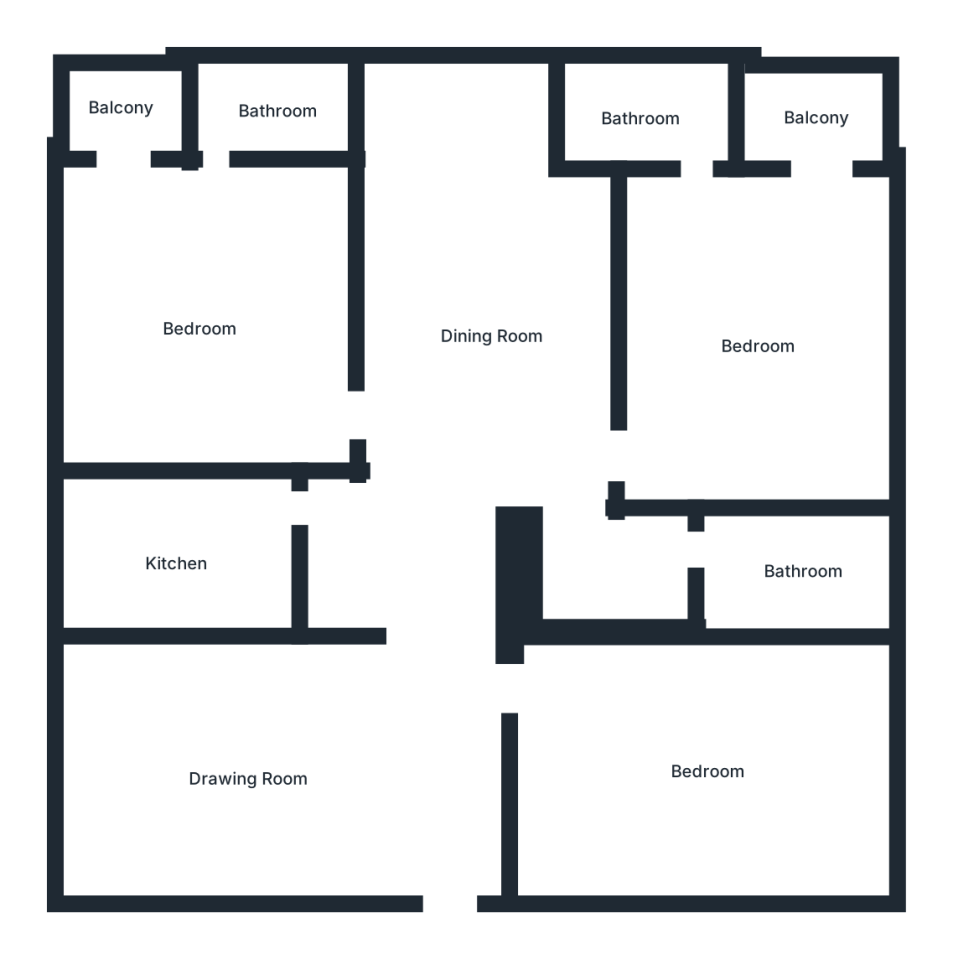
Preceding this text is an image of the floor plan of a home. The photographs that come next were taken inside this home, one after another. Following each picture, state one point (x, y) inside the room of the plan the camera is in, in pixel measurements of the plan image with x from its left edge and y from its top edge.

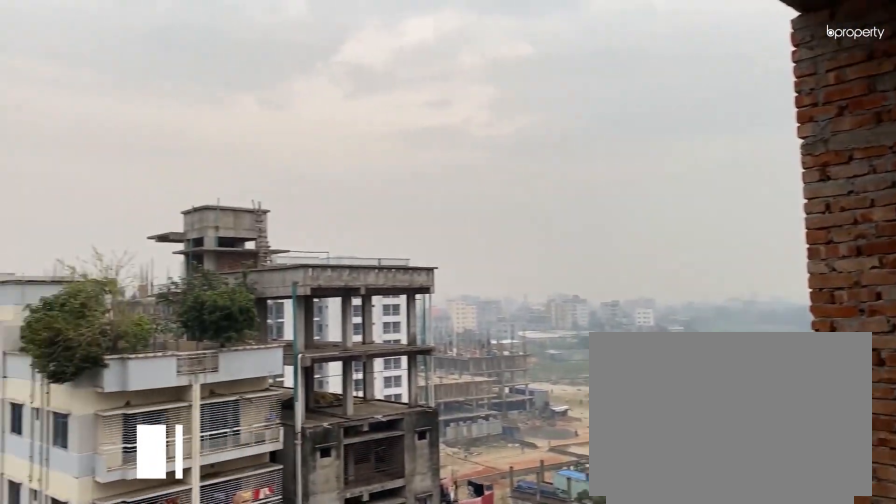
(816, 115)
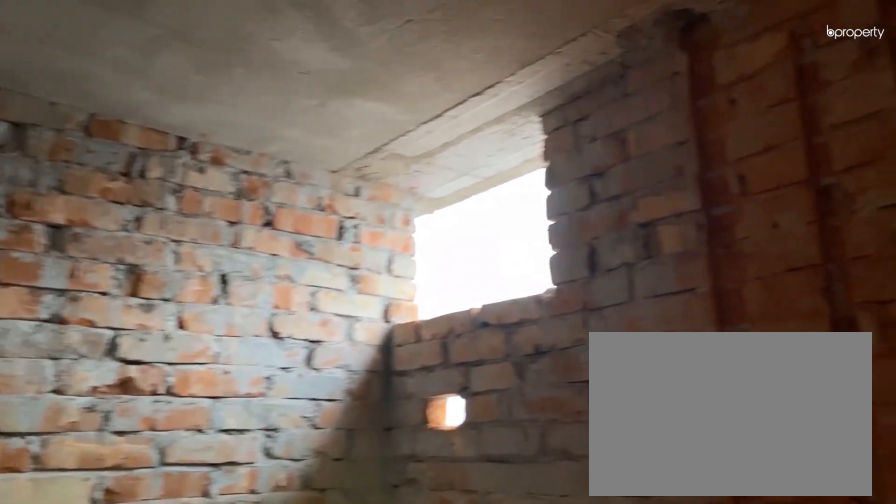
(643, 118)
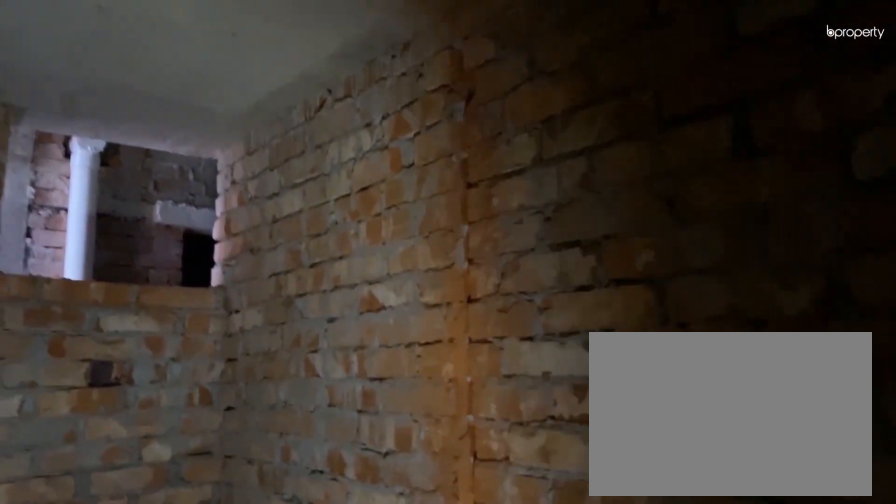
(804, 571)
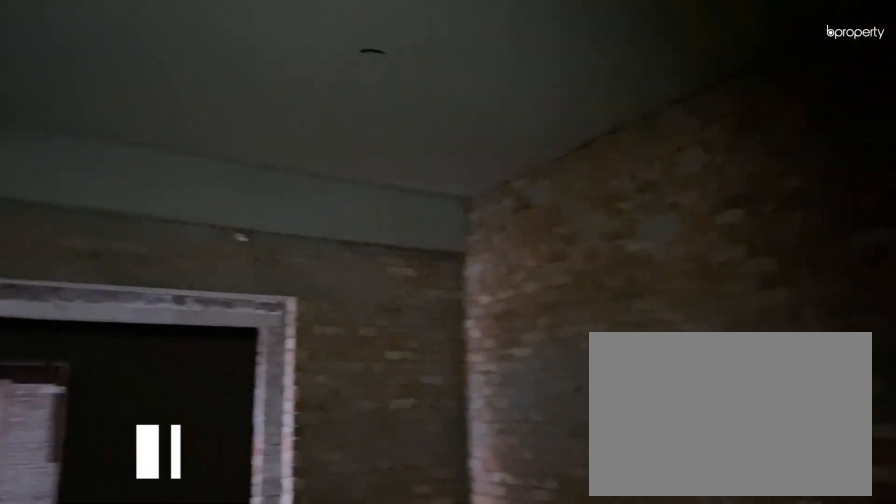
(711, 774)
